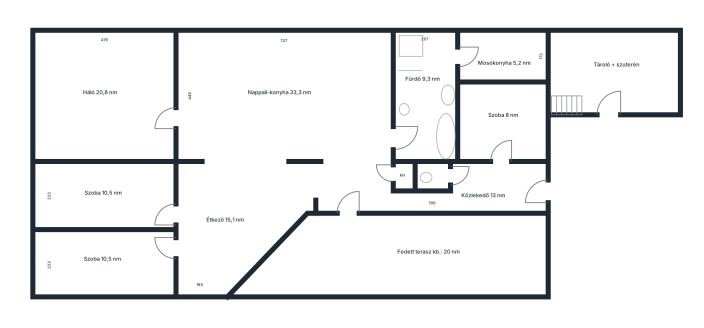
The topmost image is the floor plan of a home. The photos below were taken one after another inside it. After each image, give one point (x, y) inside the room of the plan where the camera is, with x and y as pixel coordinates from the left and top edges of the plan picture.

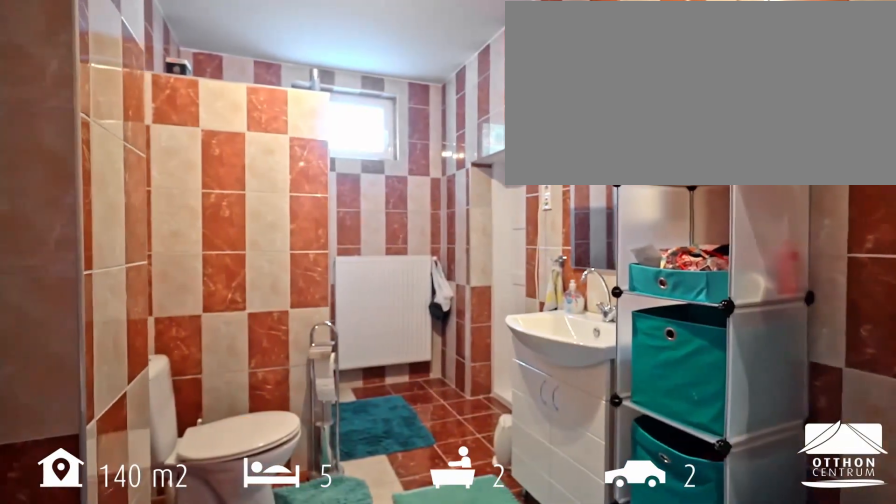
(425, 98)
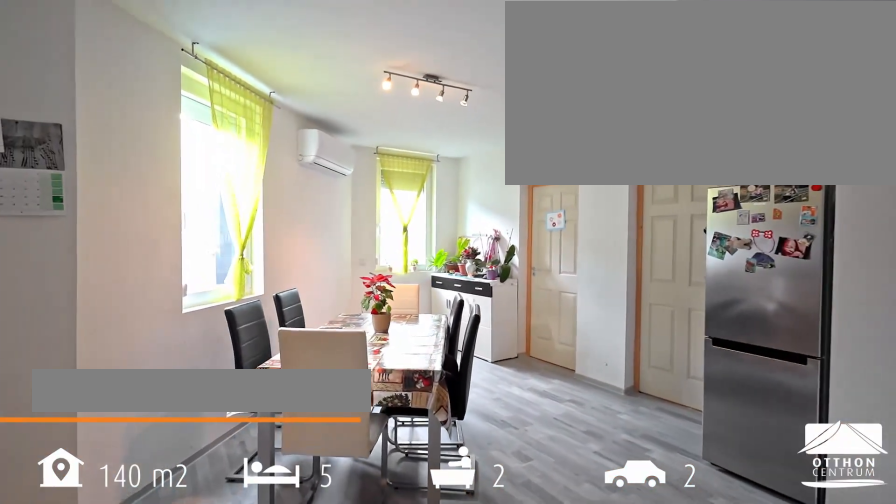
(226, 220)
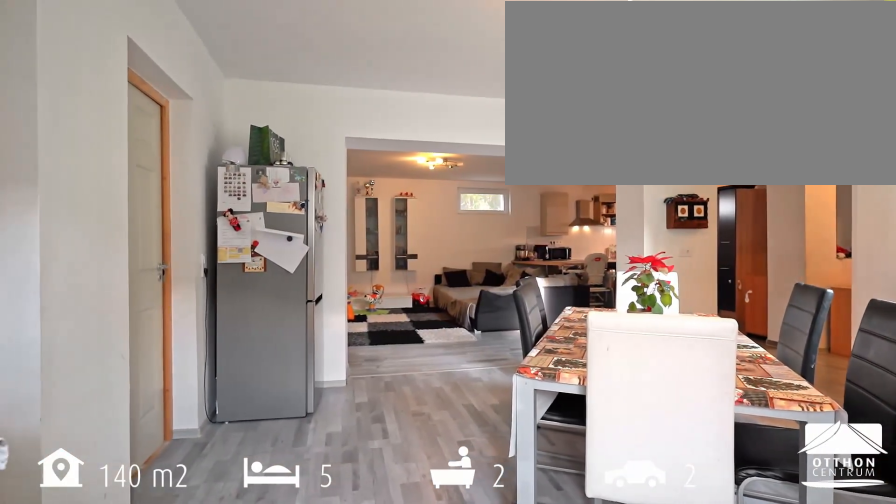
(226, 220)
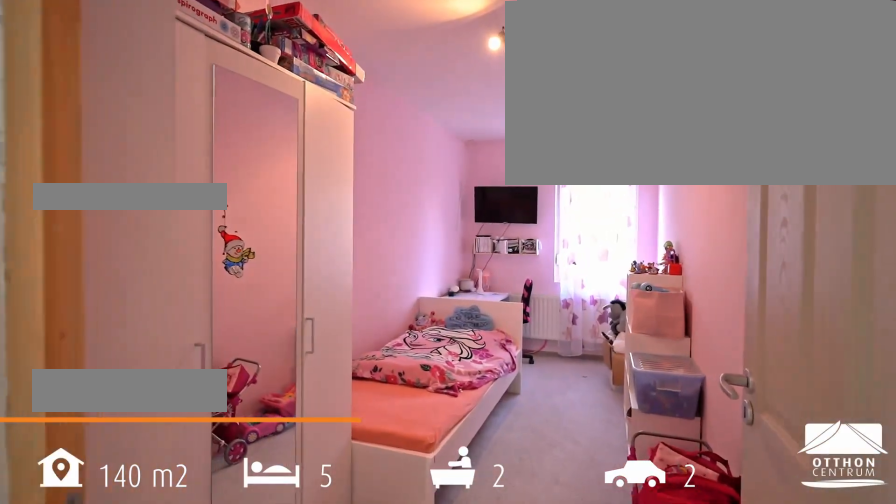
(106, 263)
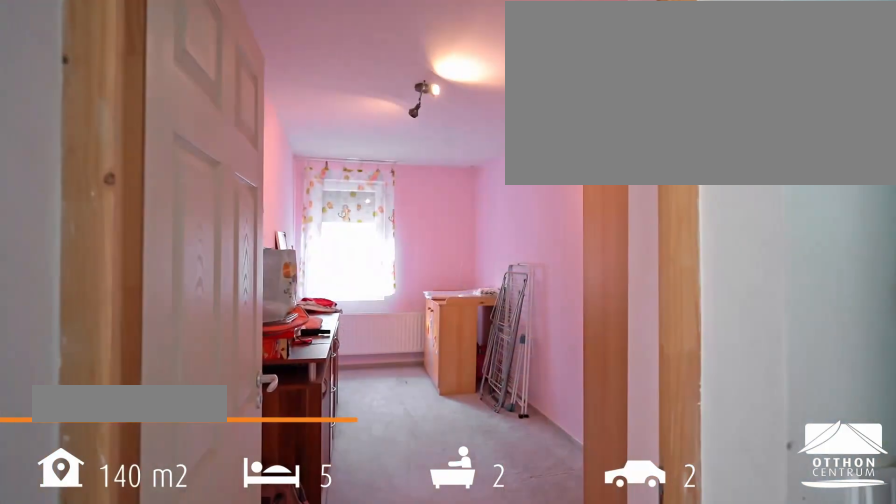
(106, 195)
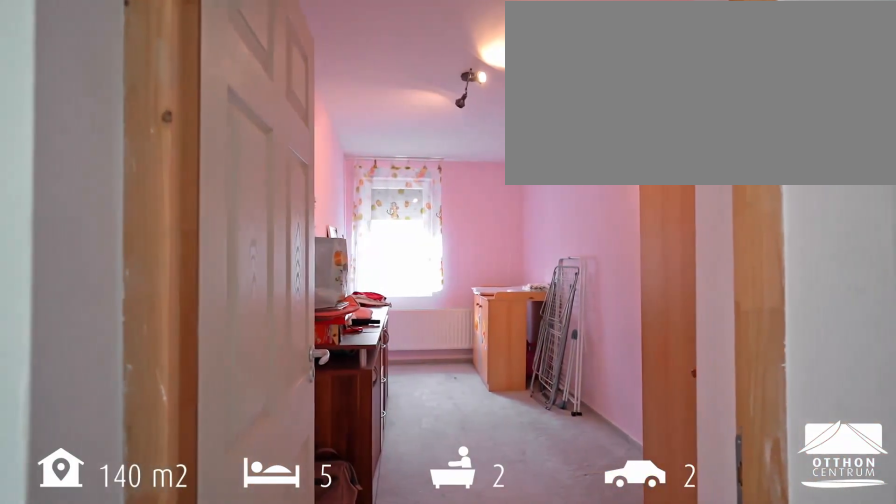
(106, 195)
